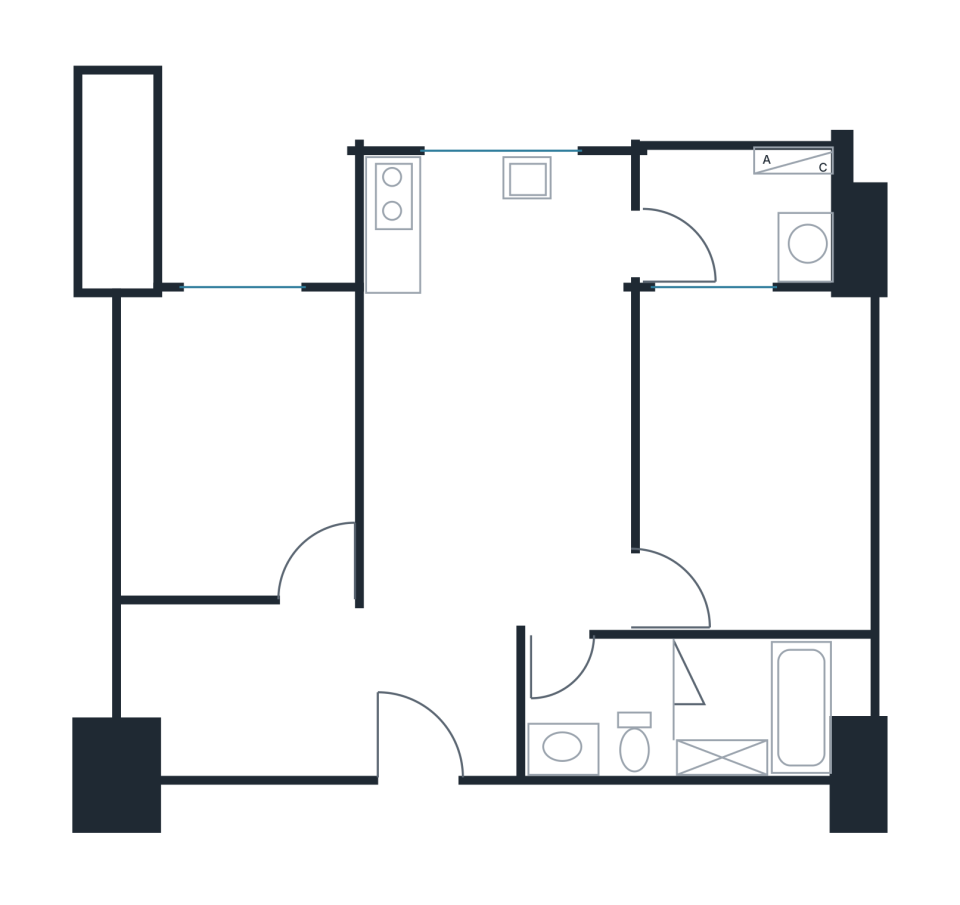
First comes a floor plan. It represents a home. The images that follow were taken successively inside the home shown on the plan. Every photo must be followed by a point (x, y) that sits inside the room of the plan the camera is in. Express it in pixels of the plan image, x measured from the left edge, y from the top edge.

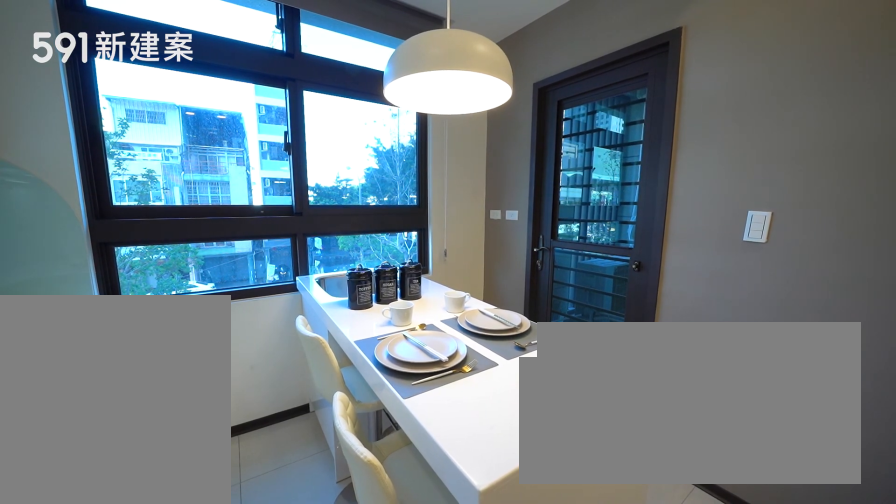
(498, 235)
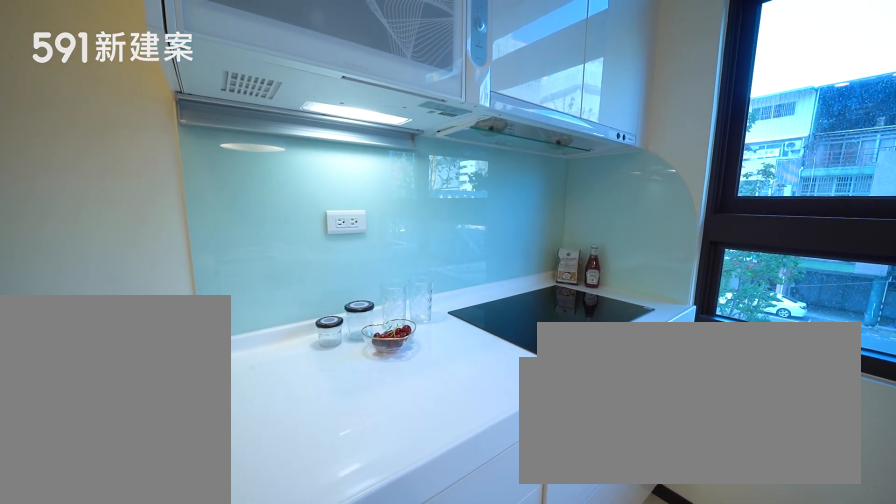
(498, 235)
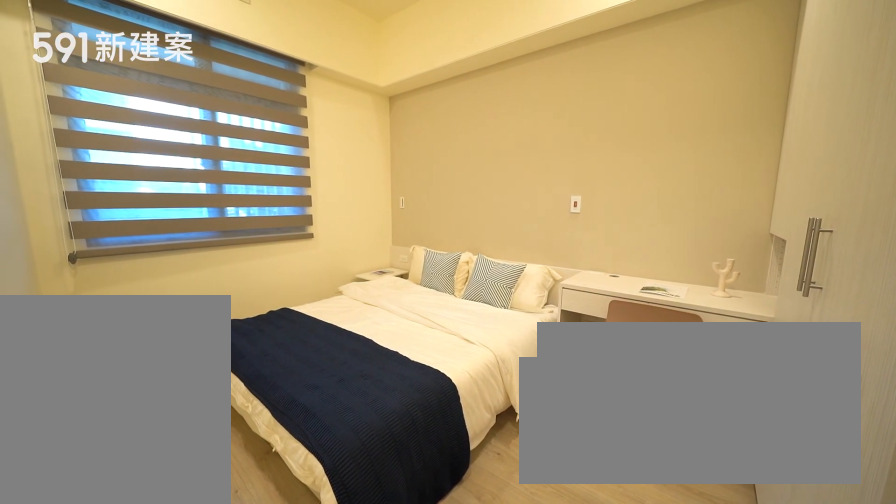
(757, 456)
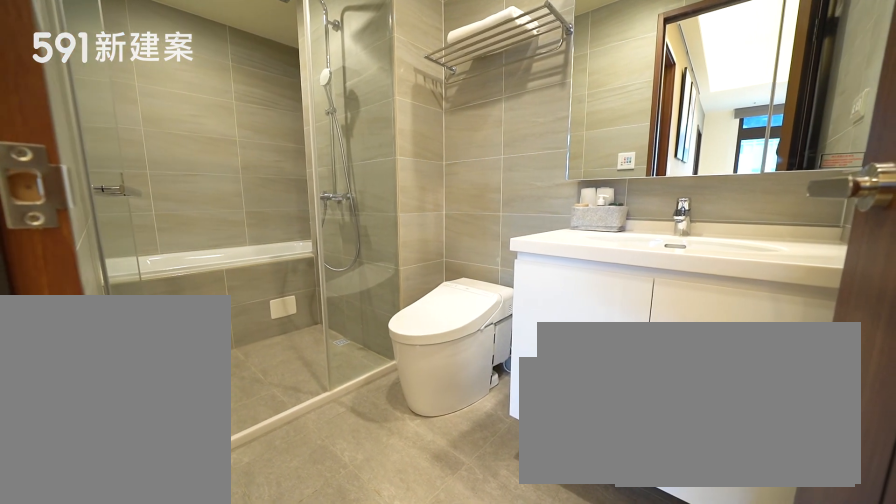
(706, 708)
